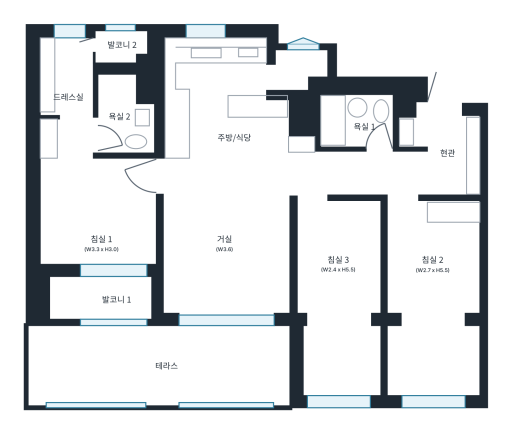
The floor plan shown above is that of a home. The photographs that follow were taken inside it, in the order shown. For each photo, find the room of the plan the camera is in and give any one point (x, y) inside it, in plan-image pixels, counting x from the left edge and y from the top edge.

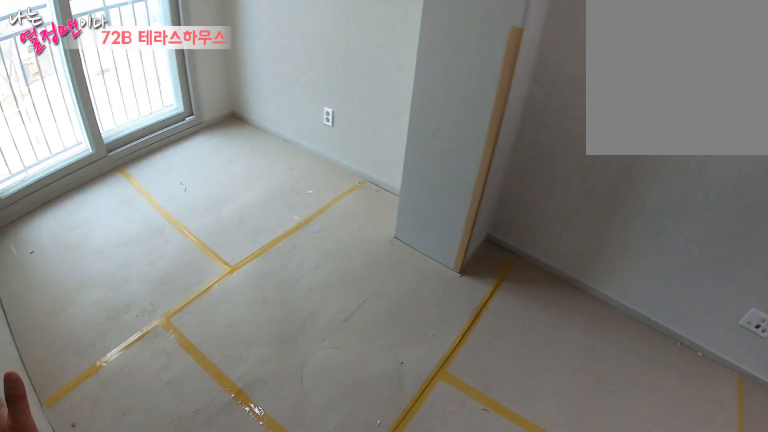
(340, 268)
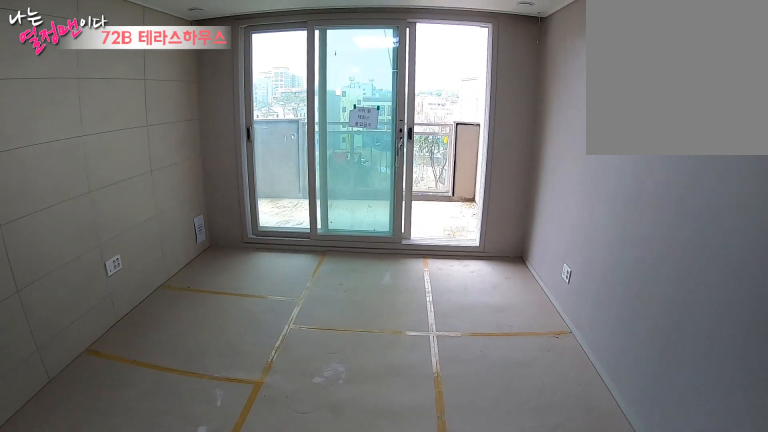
(222, 247)
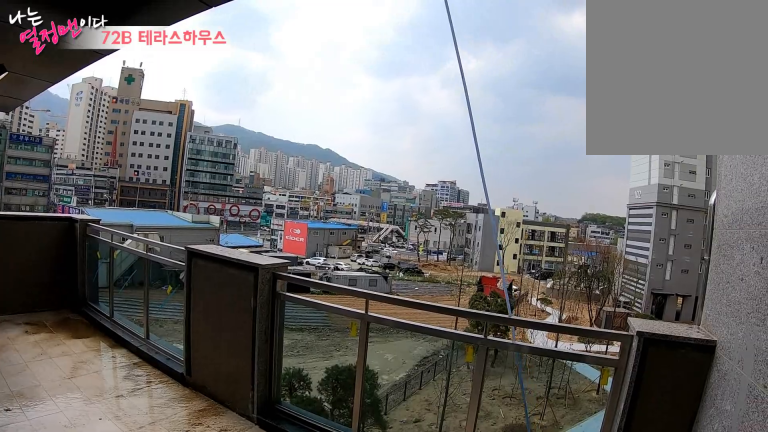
(163, 365)
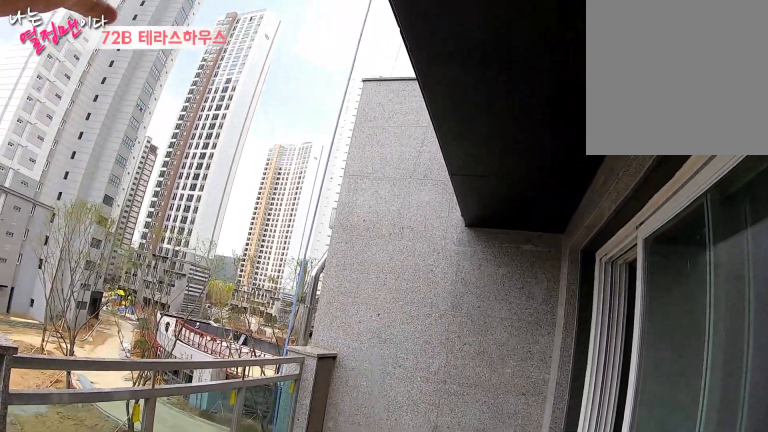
(163, 365)
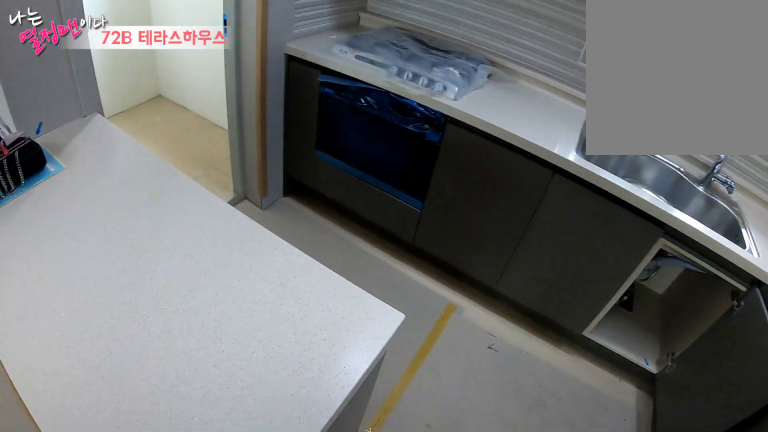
(229, 137)
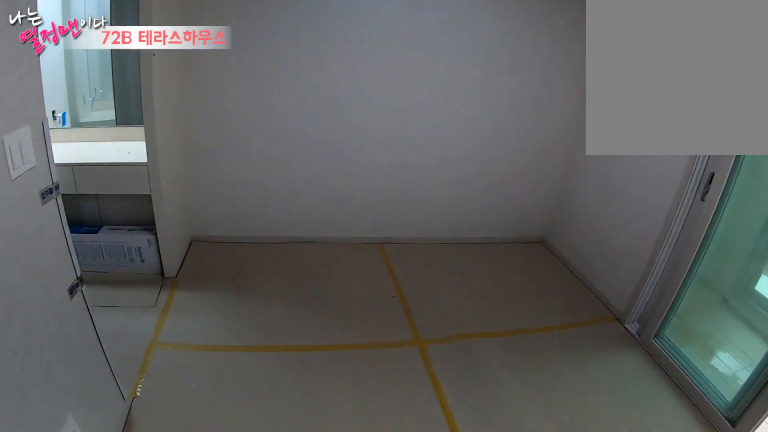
(101, 244)
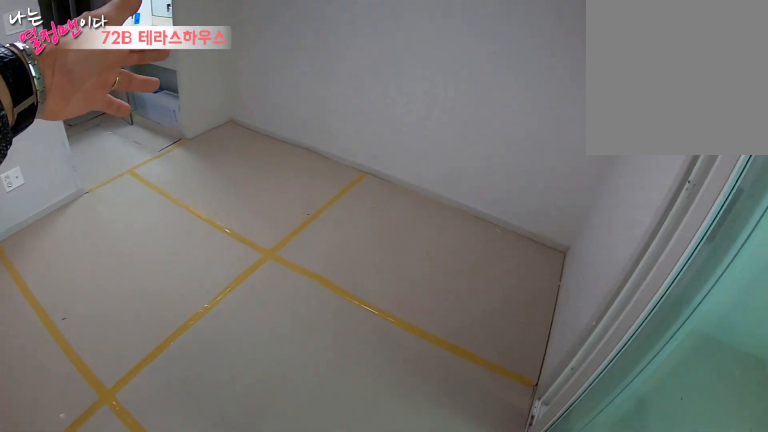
(101, 244)
